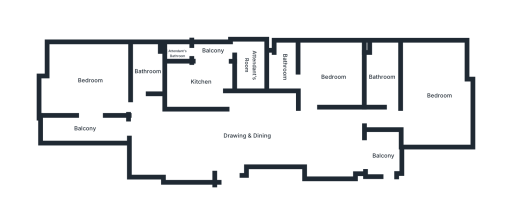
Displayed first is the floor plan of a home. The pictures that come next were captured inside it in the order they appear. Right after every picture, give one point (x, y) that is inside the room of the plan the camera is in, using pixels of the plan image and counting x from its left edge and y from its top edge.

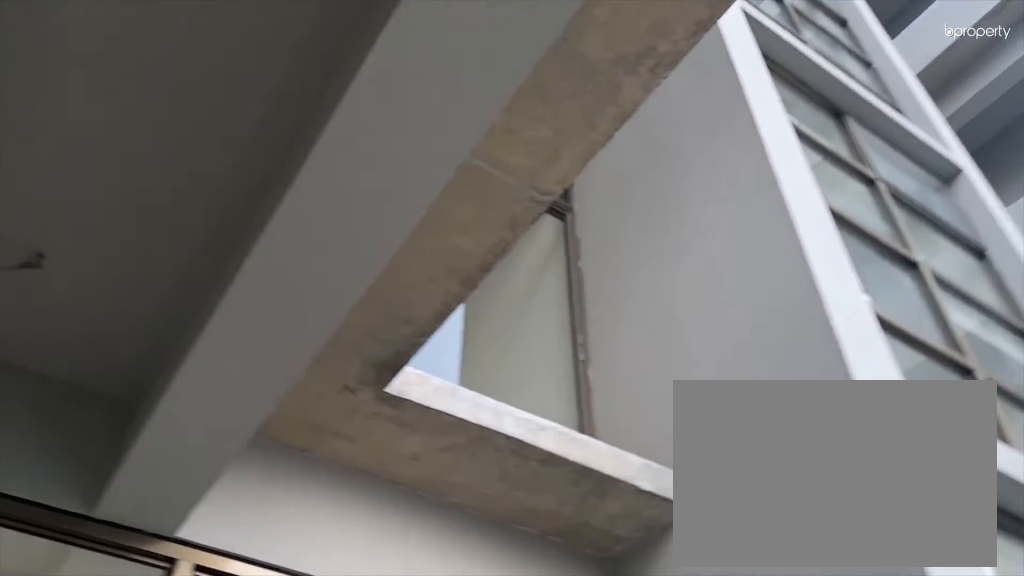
(84, 128)
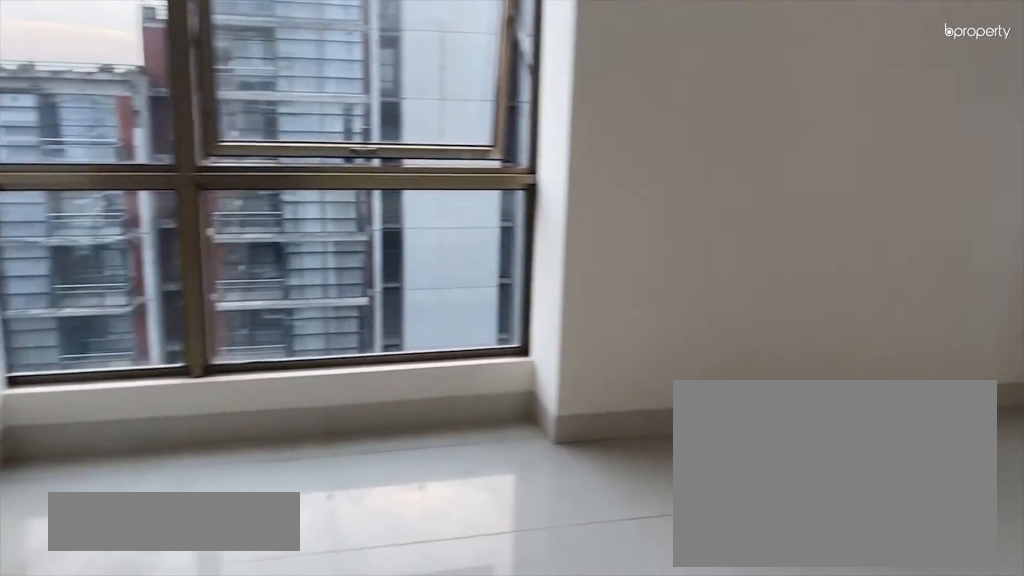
(90, 80)
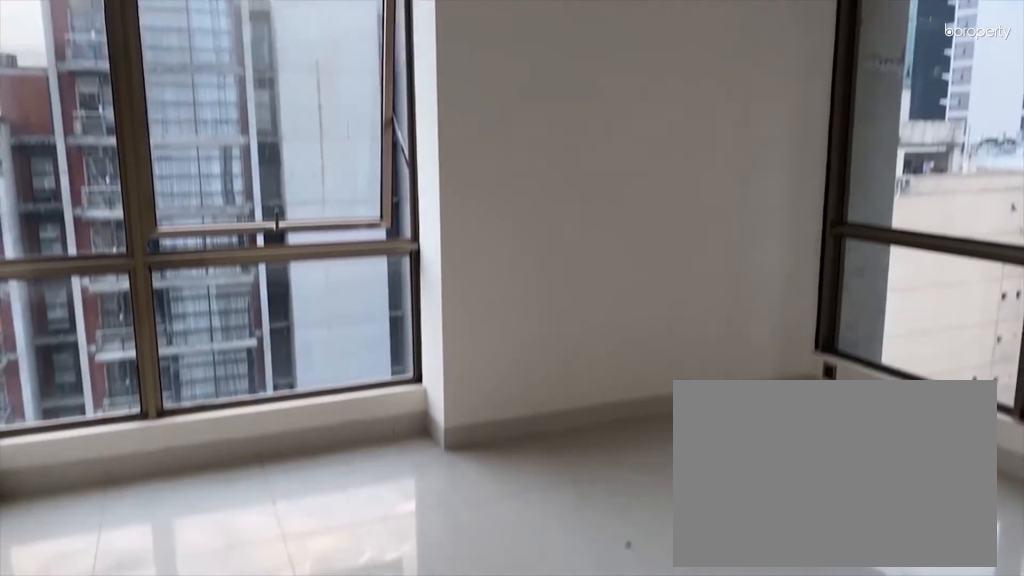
(90, 80)
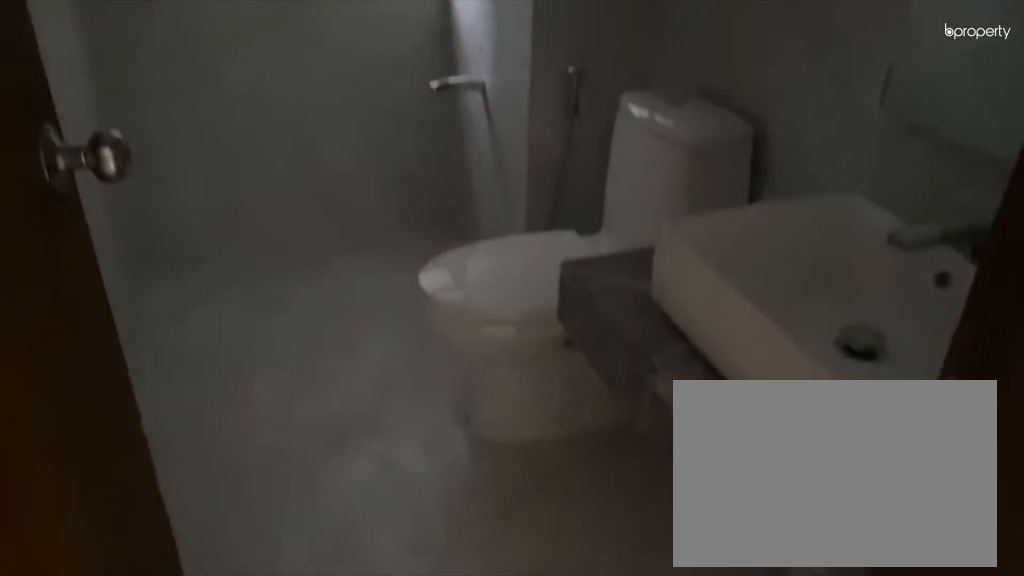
(147, 74)
